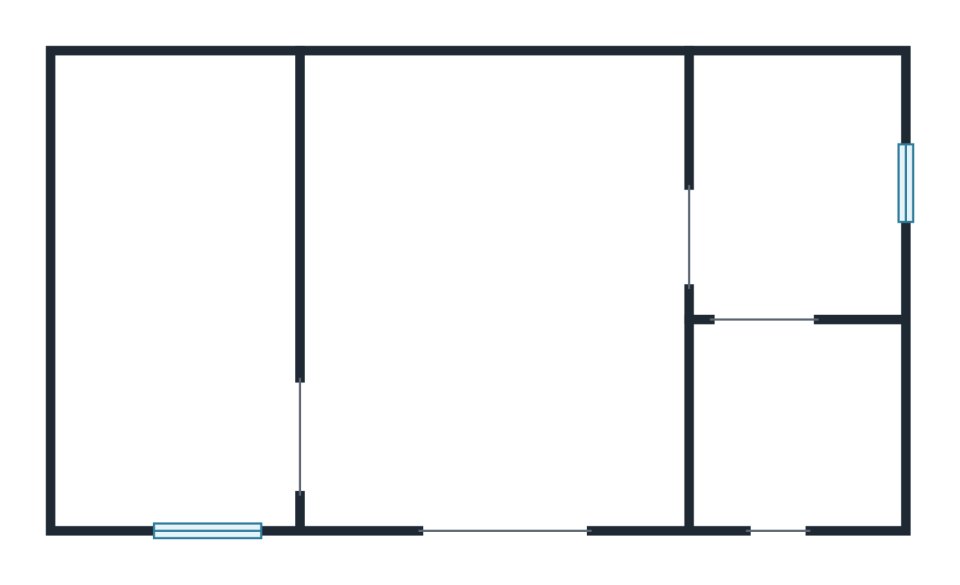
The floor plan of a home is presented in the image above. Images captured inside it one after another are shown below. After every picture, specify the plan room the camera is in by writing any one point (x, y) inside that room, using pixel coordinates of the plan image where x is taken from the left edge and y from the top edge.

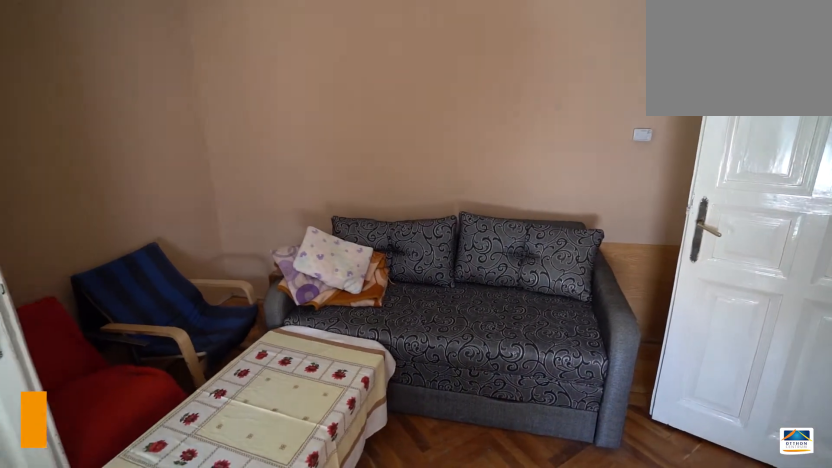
(492, 291)
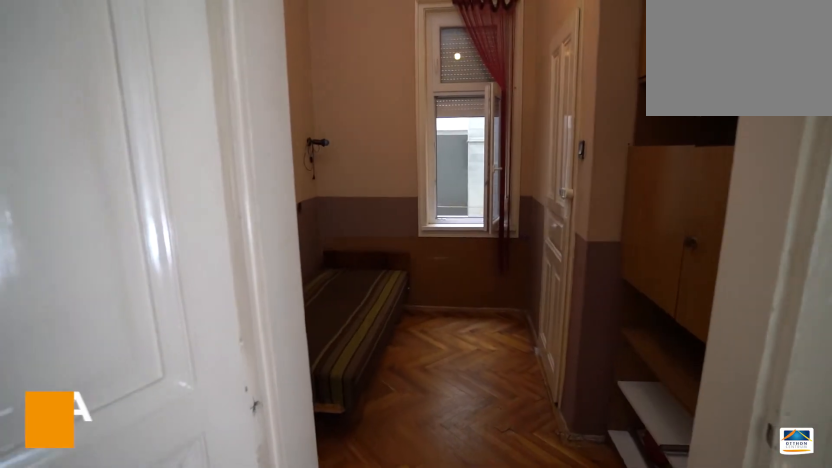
(794, 187)
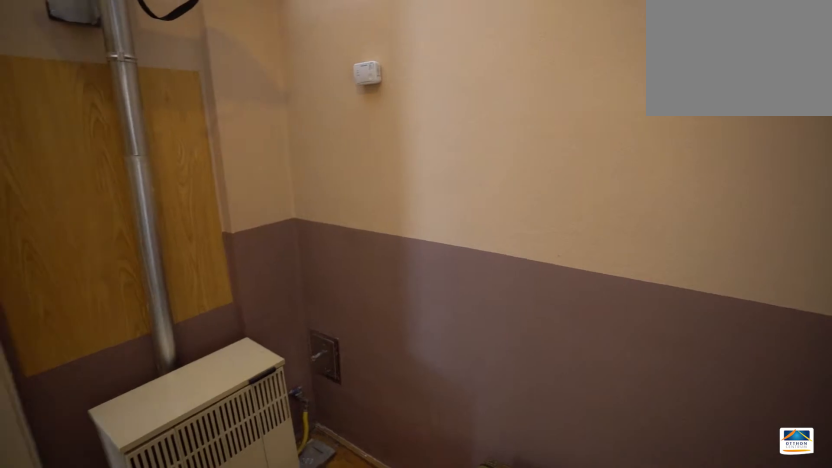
(794, 187)
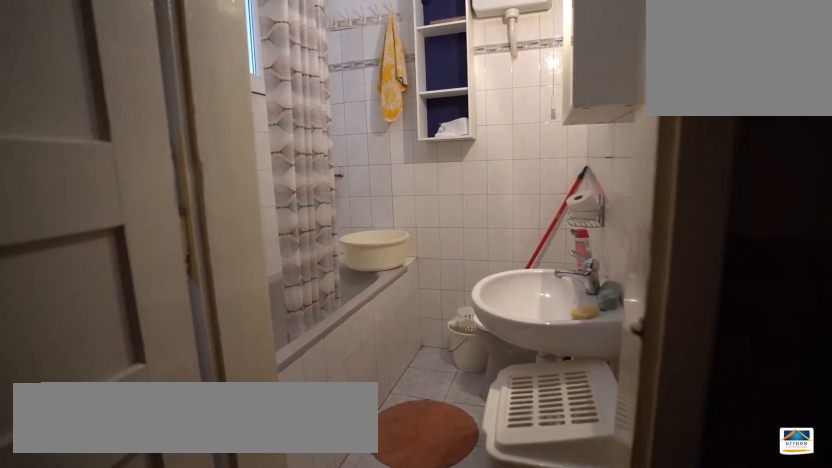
(794, 433)
